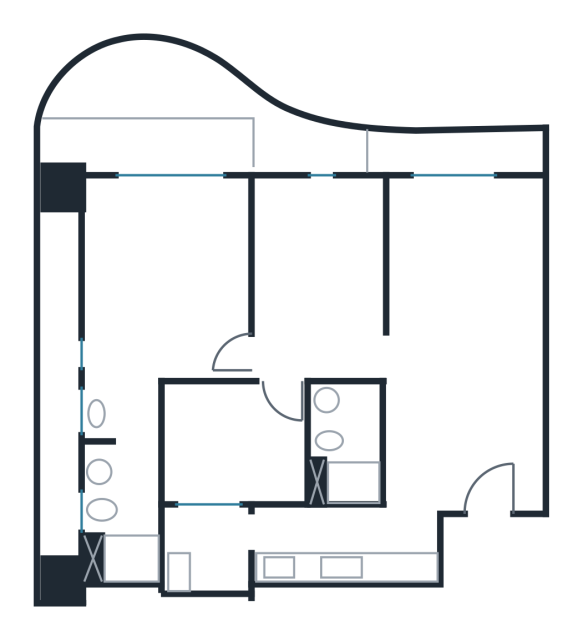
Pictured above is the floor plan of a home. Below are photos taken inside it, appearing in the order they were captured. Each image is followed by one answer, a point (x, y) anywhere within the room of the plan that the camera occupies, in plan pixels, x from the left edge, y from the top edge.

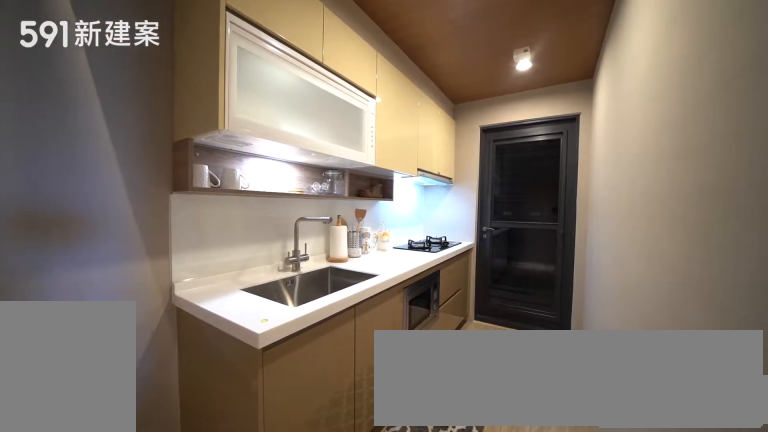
(333, 544)
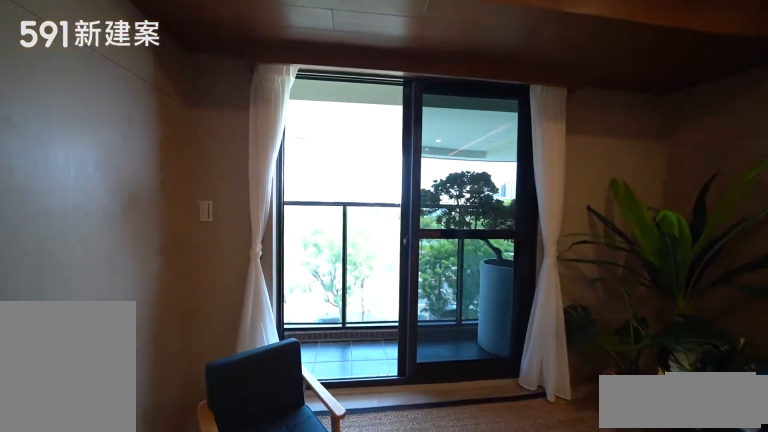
(463, 268)
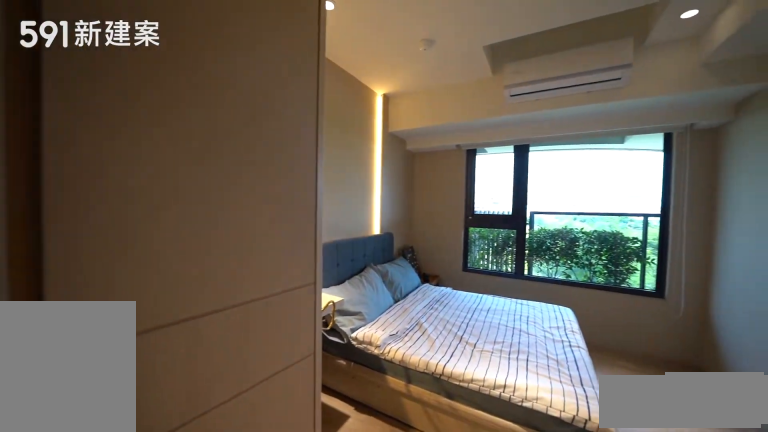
(316, 252)
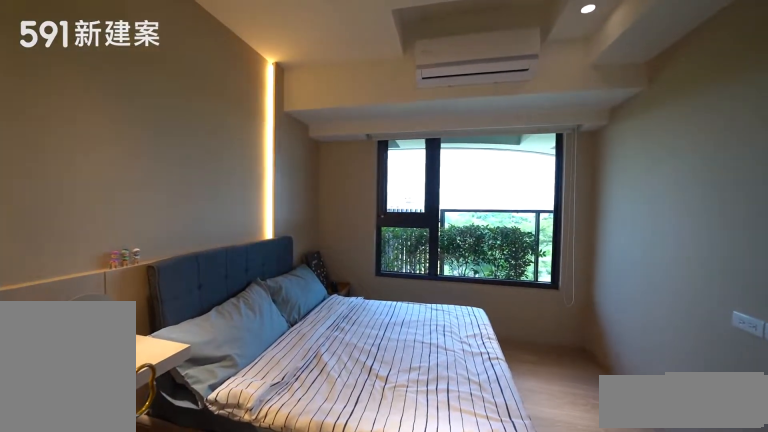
(316, 252)
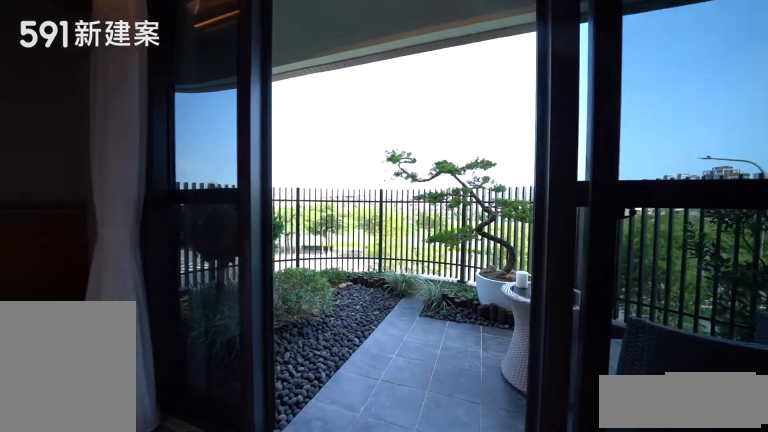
(182, 120)
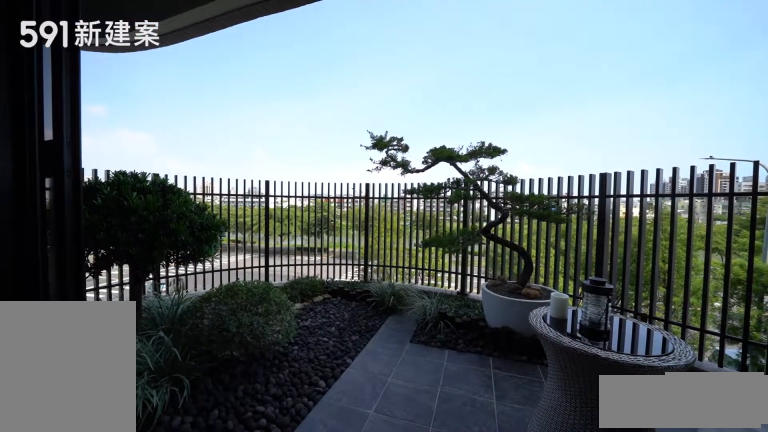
(182, 120)
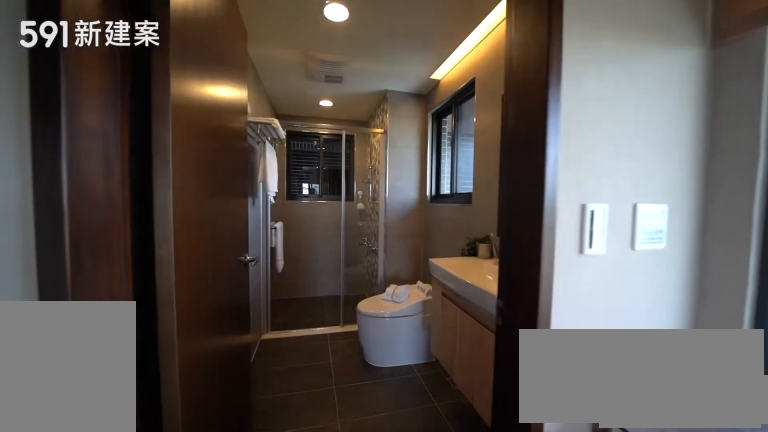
(118, 521)
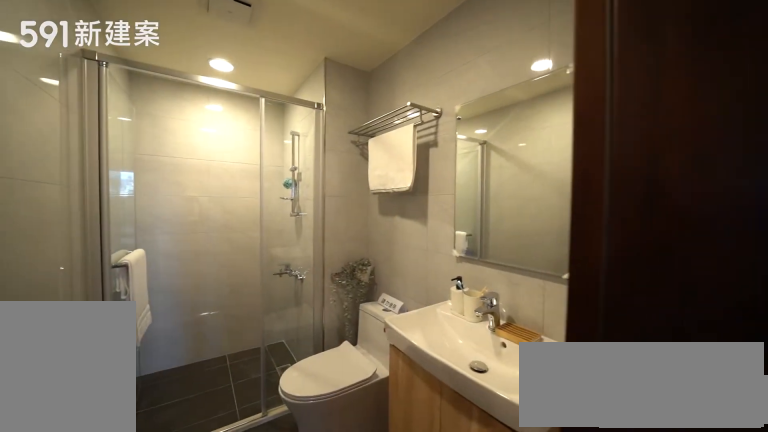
(344, 451)
